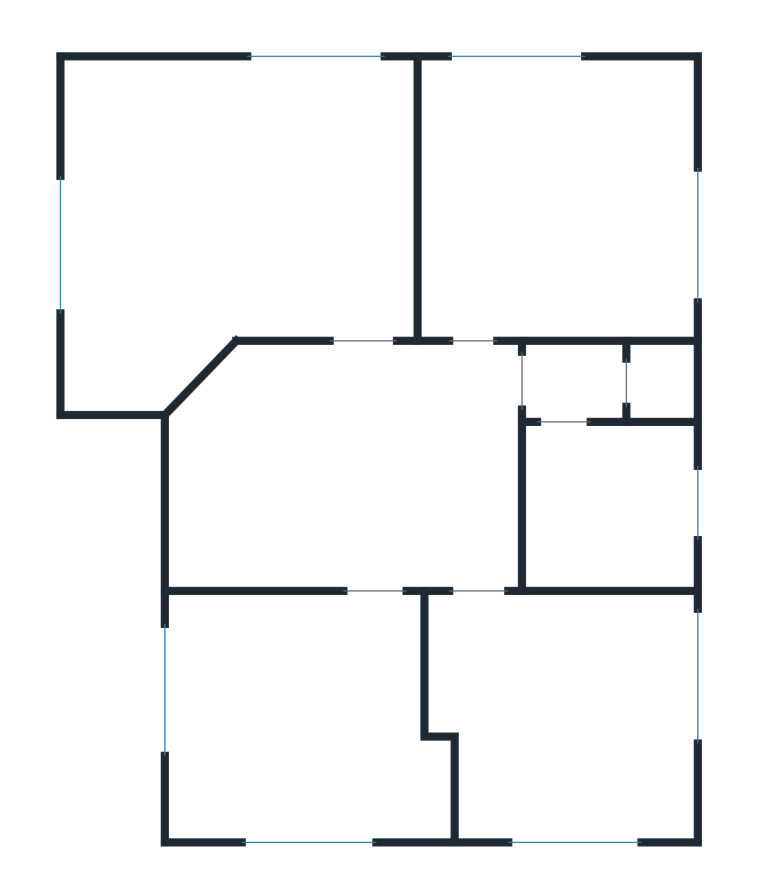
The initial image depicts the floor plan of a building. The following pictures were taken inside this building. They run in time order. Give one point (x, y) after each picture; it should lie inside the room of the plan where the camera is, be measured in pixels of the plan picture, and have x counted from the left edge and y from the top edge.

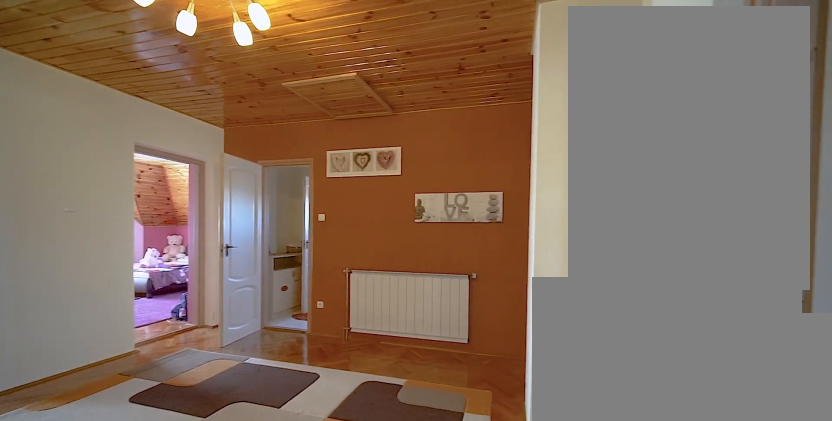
(423, 458)
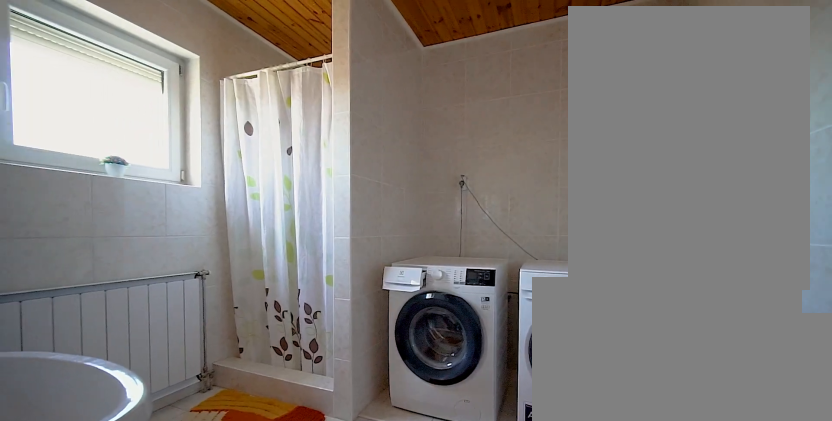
(609, 511)
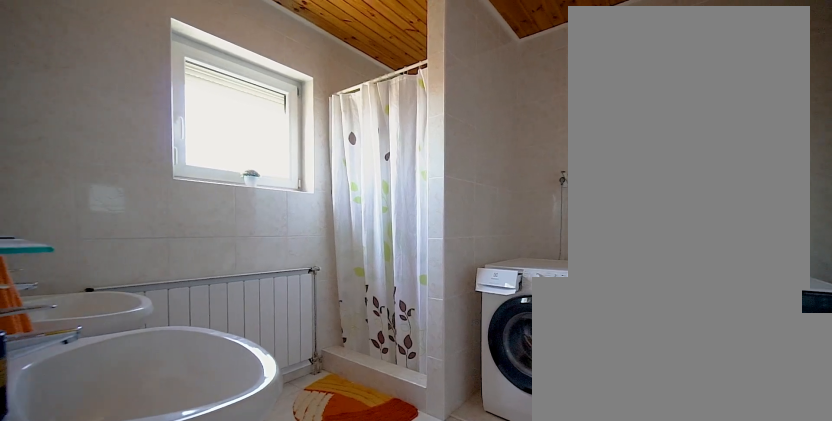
(609, 511)
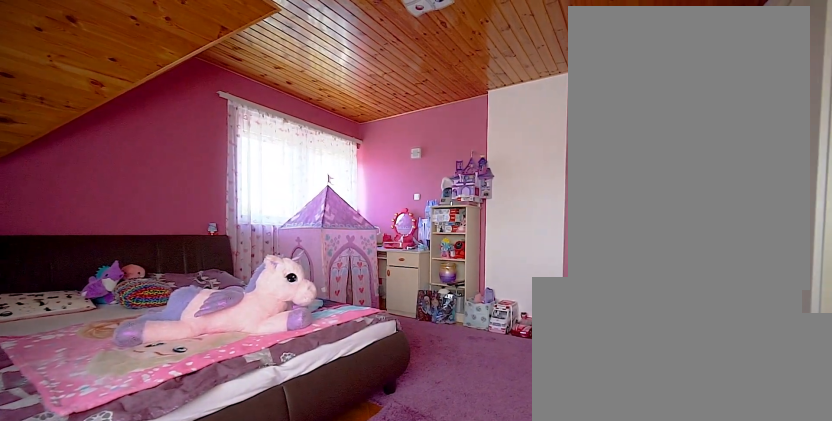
(558, 199)
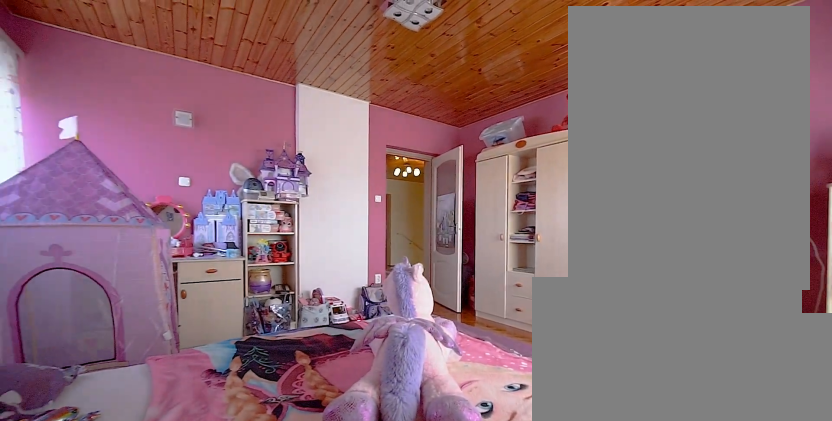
(558, 199)
